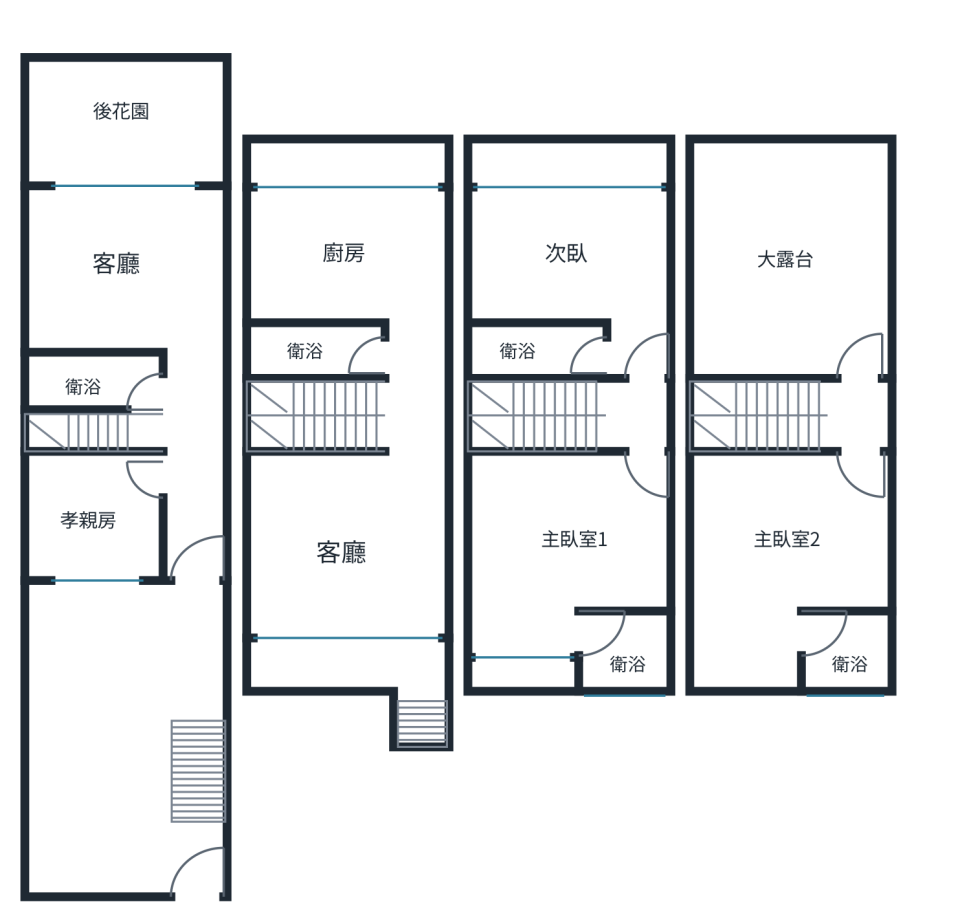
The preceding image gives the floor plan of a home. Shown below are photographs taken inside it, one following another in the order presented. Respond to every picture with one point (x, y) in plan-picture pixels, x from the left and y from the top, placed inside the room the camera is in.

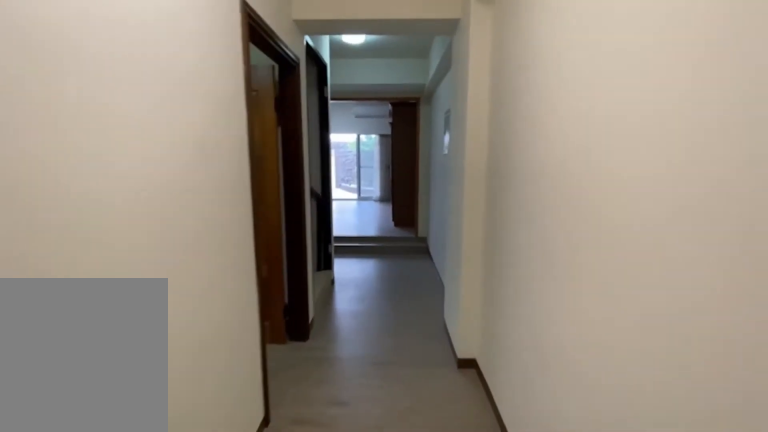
(193, 445)
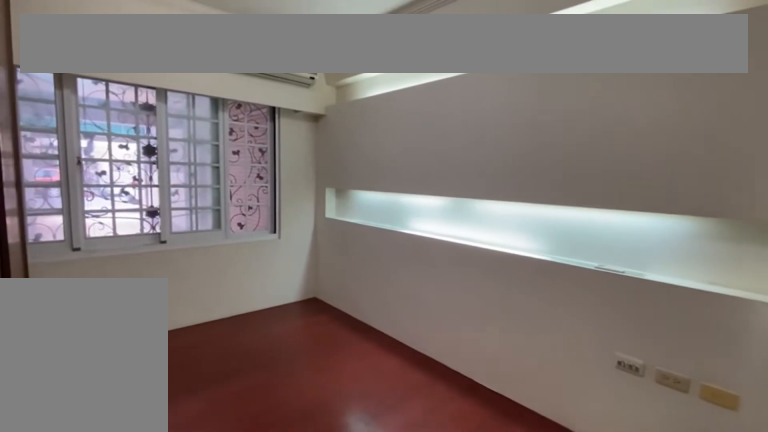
(102, 518)
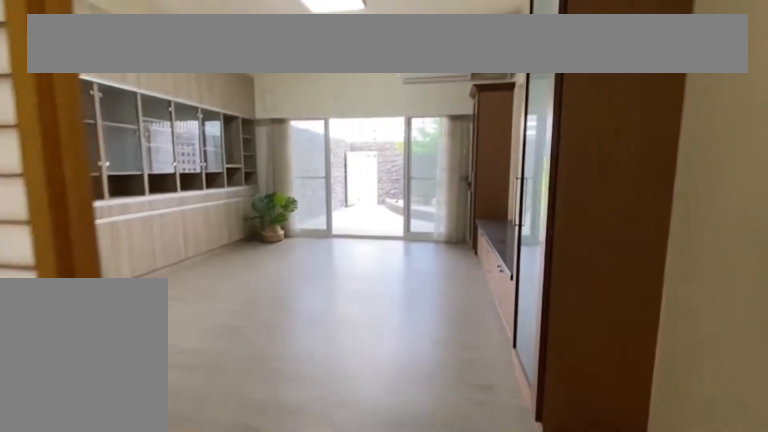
(119, 268)
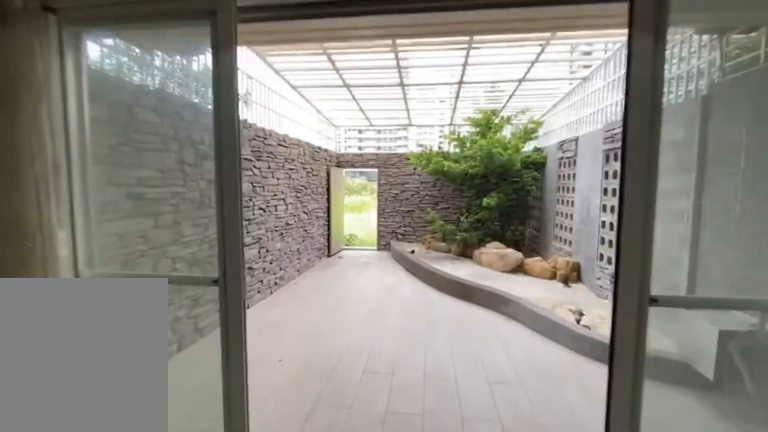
(117, 269)
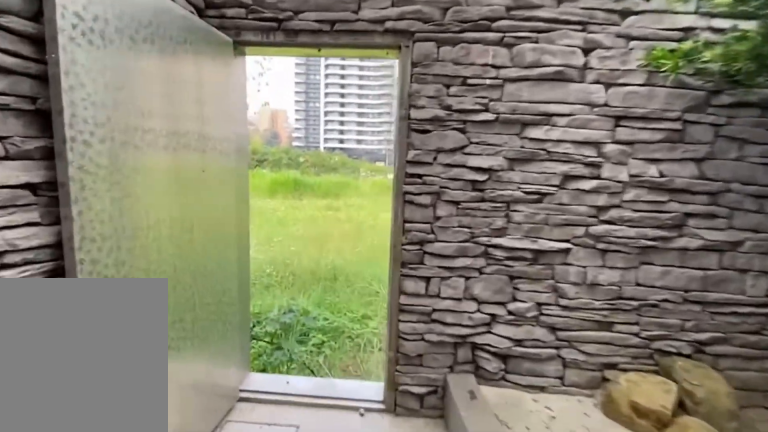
(100, 150)
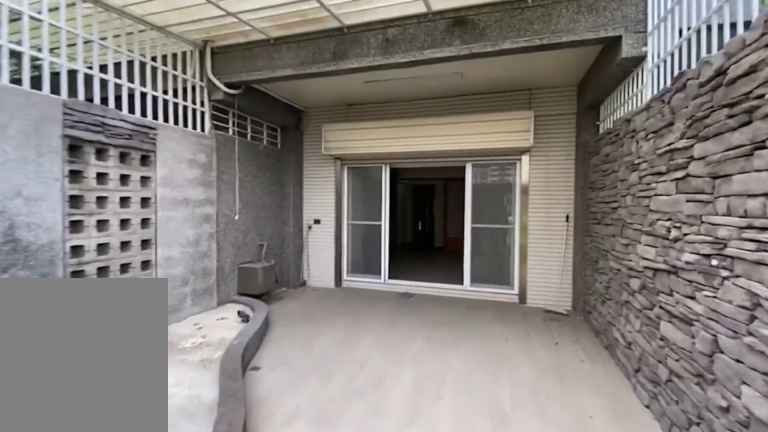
(102, 146)
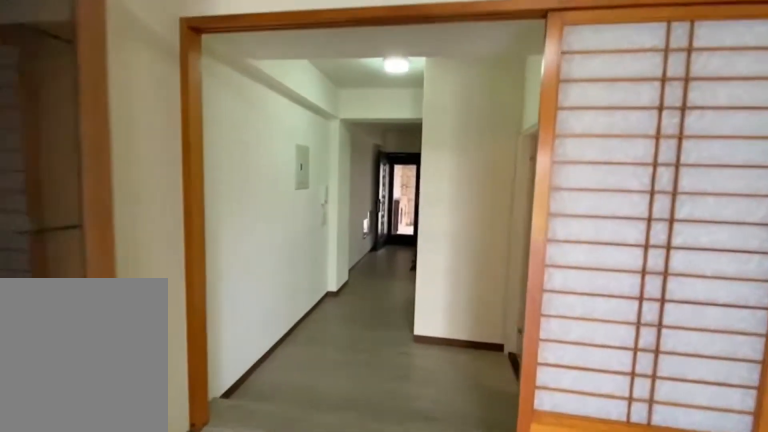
(101, 291)
